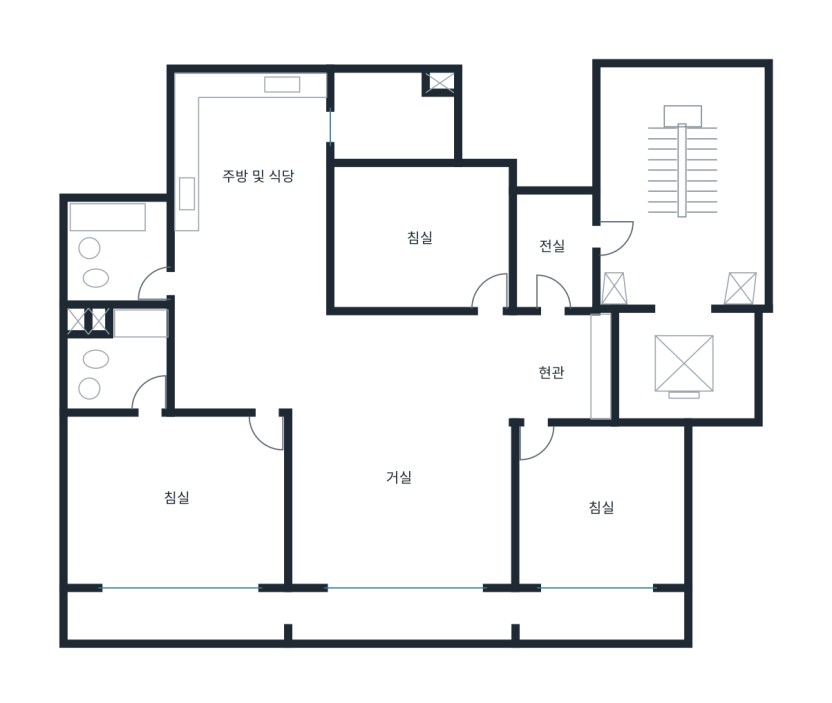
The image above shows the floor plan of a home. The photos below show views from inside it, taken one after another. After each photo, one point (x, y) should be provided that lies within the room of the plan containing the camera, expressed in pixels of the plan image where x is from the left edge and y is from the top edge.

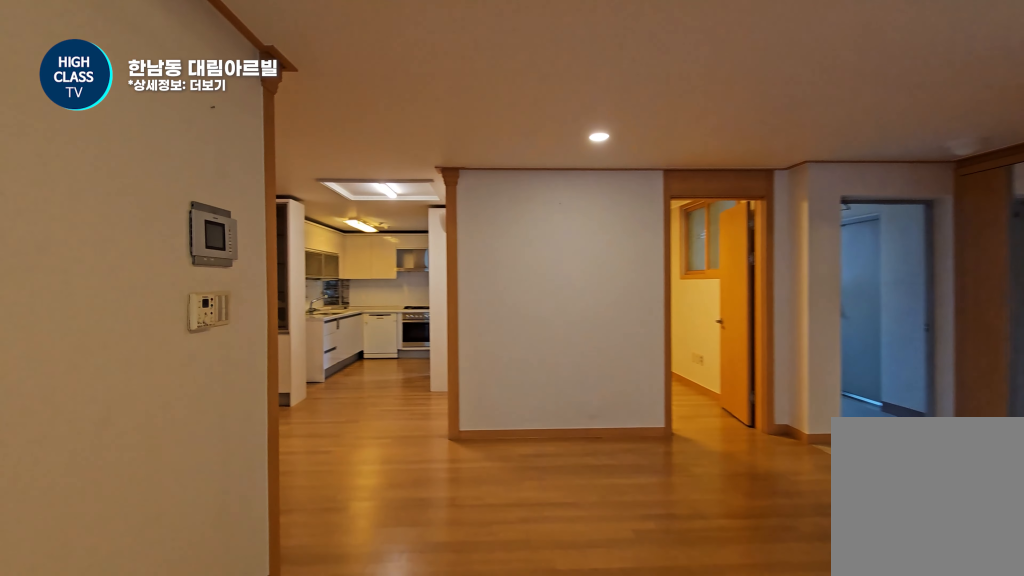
(400, 448)
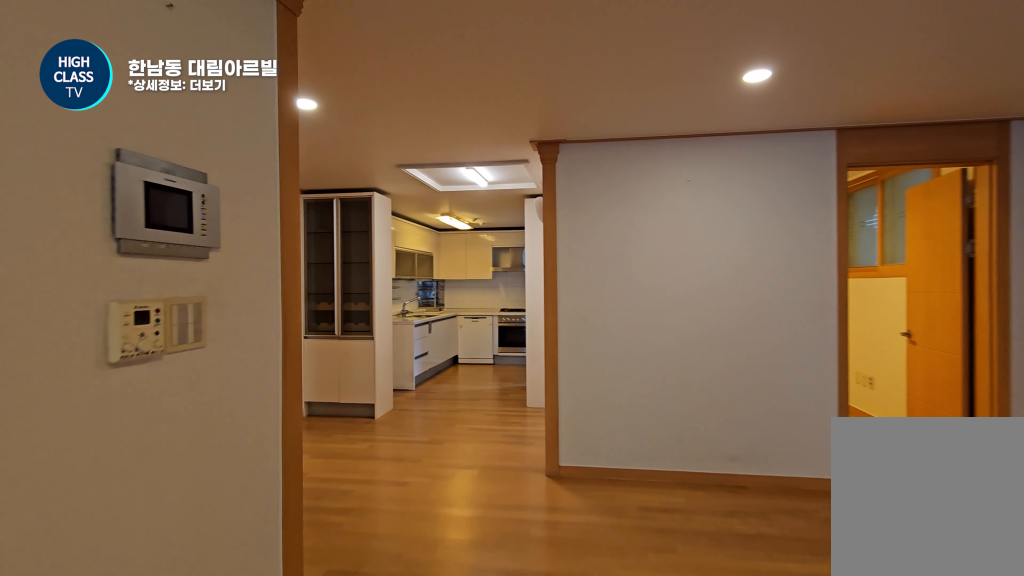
(400, 448)
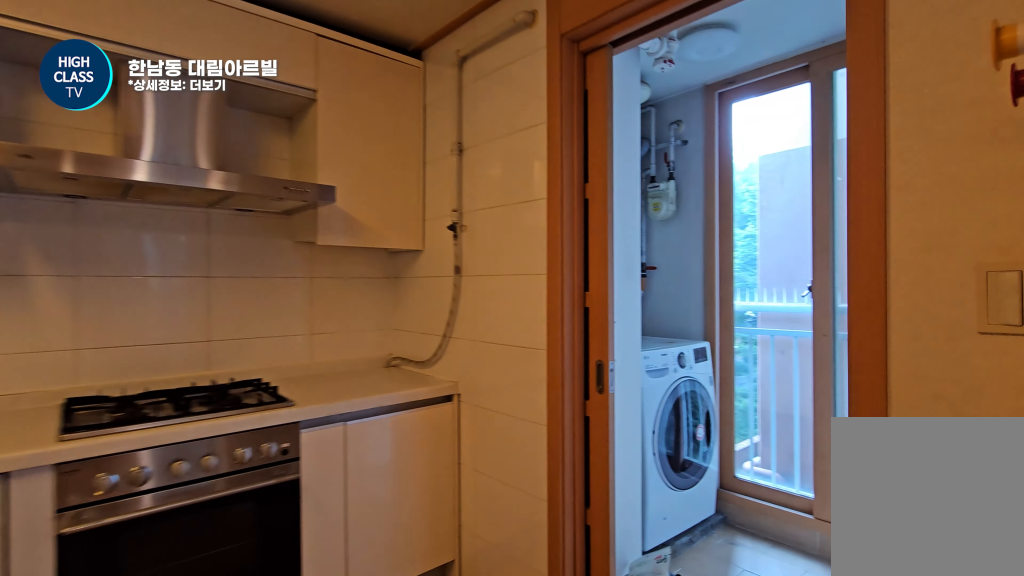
(249, 239)
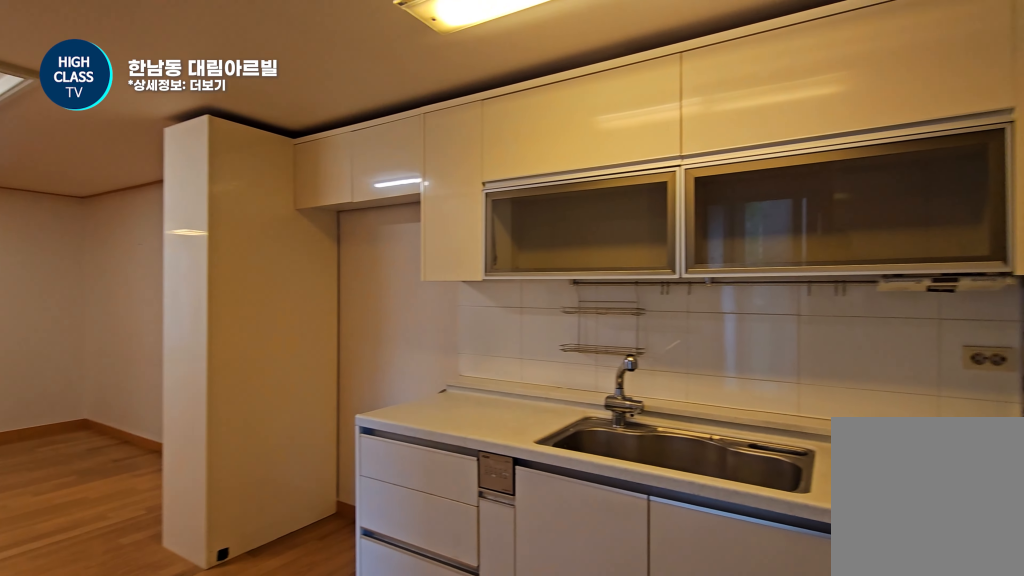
(249, 239)
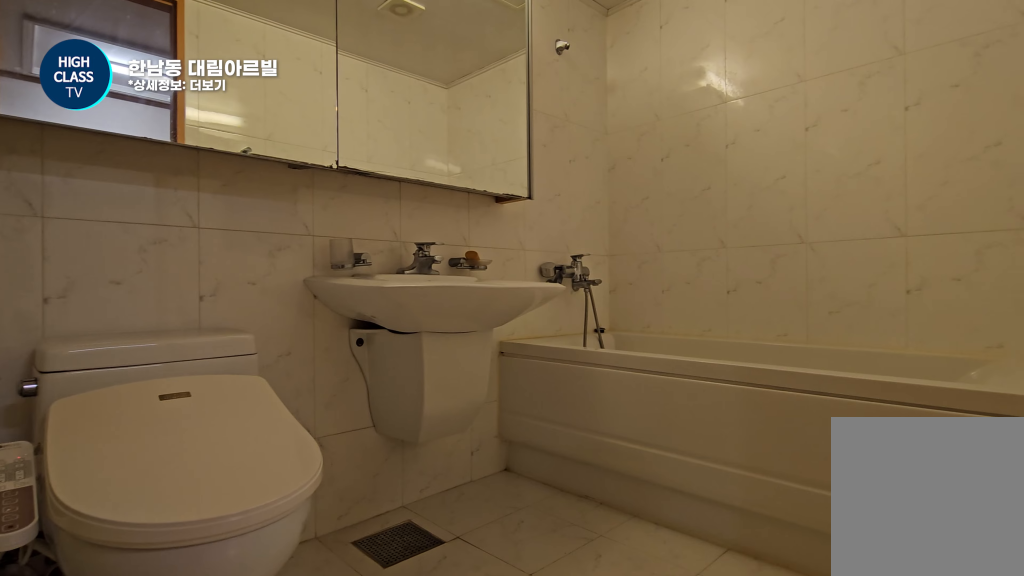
(120, 249)
